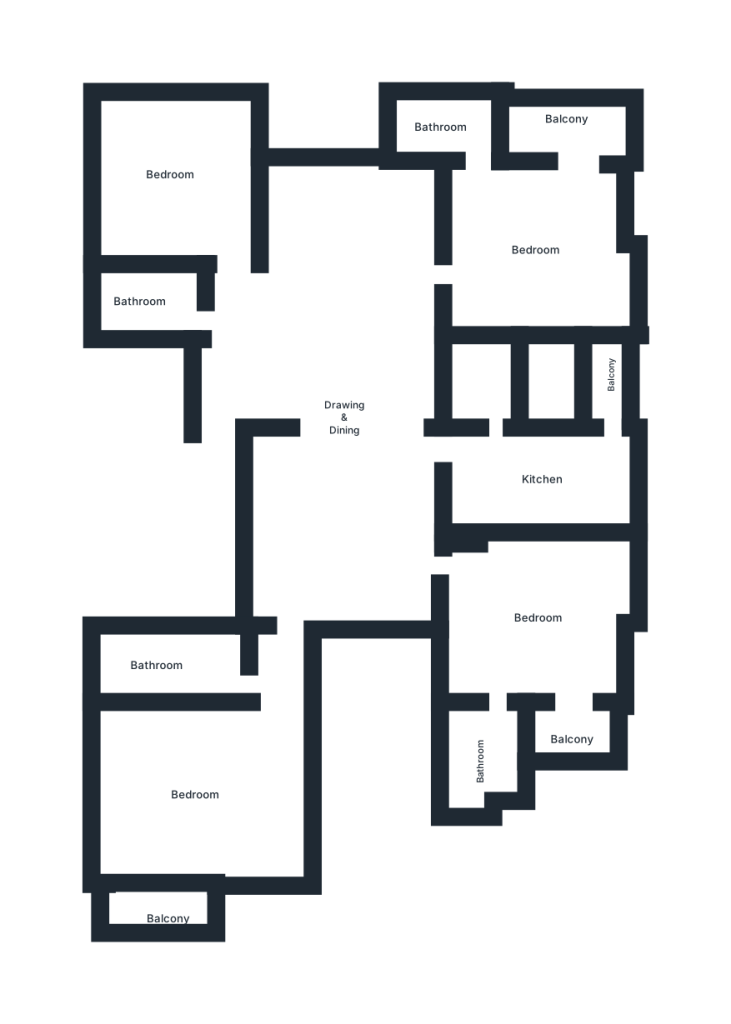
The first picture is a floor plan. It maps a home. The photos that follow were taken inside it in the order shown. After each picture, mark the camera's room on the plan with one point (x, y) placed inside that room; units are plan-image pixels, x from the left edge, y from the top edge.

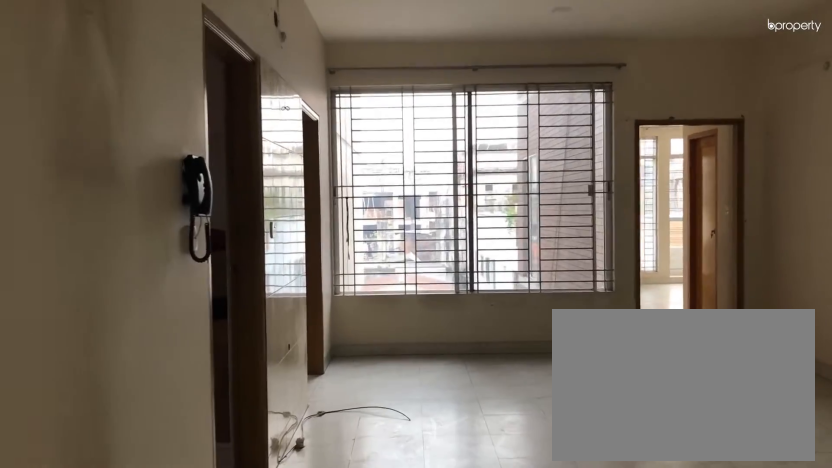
(341, 356)
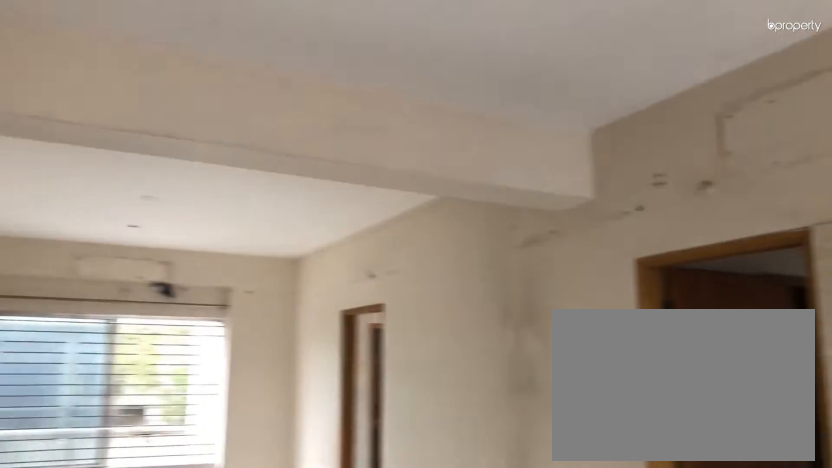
(343, 356)
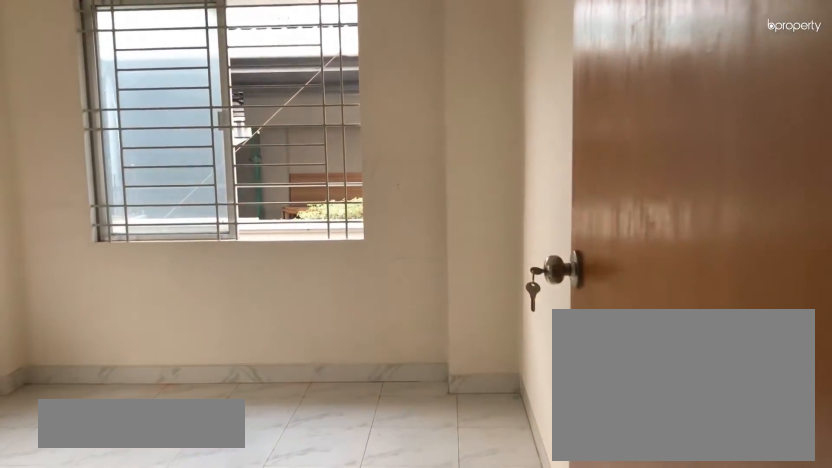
(182, 182)
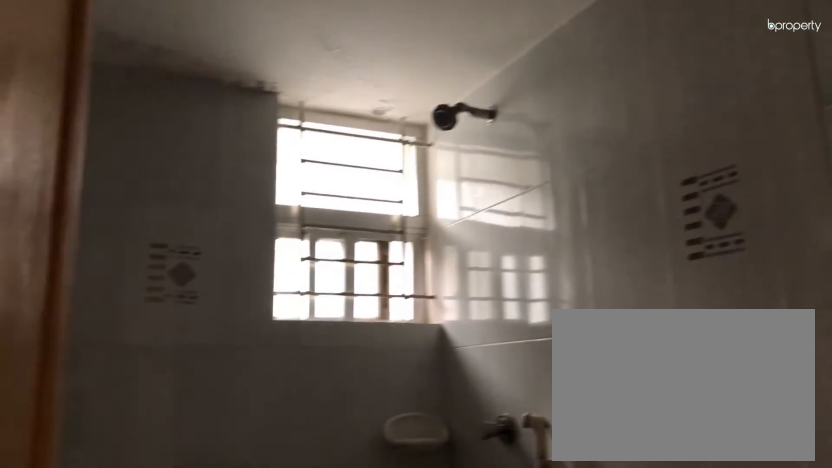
(141, 301)
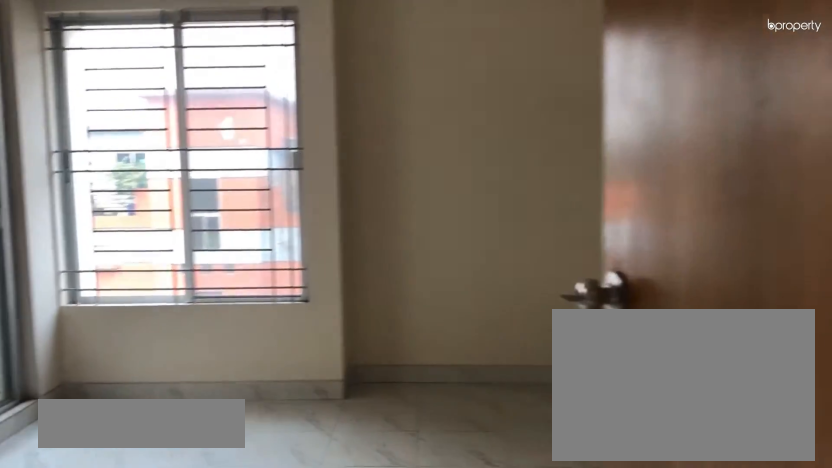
(529, 243)
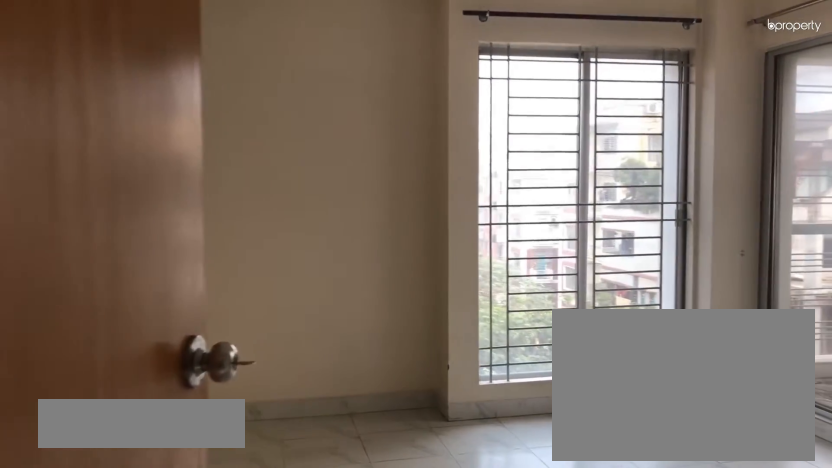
(525, 604)
